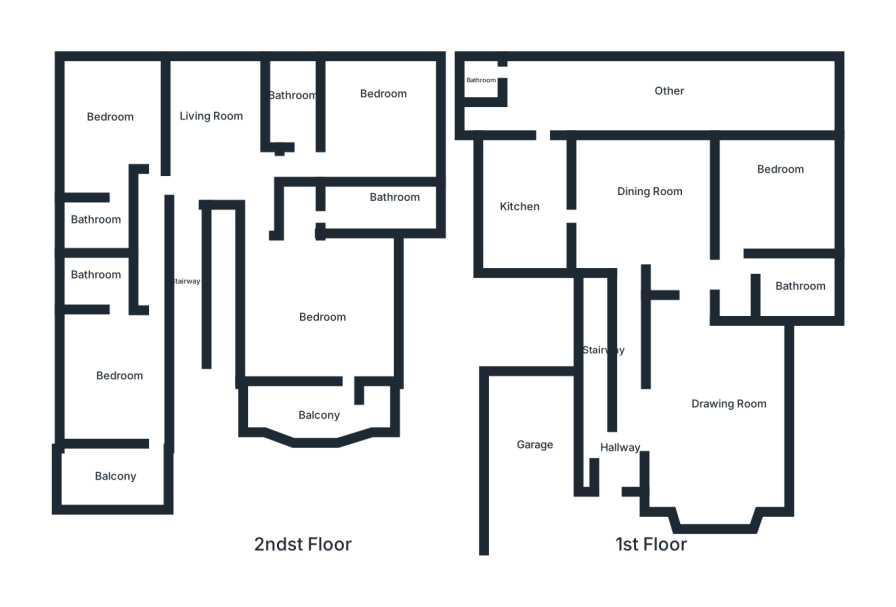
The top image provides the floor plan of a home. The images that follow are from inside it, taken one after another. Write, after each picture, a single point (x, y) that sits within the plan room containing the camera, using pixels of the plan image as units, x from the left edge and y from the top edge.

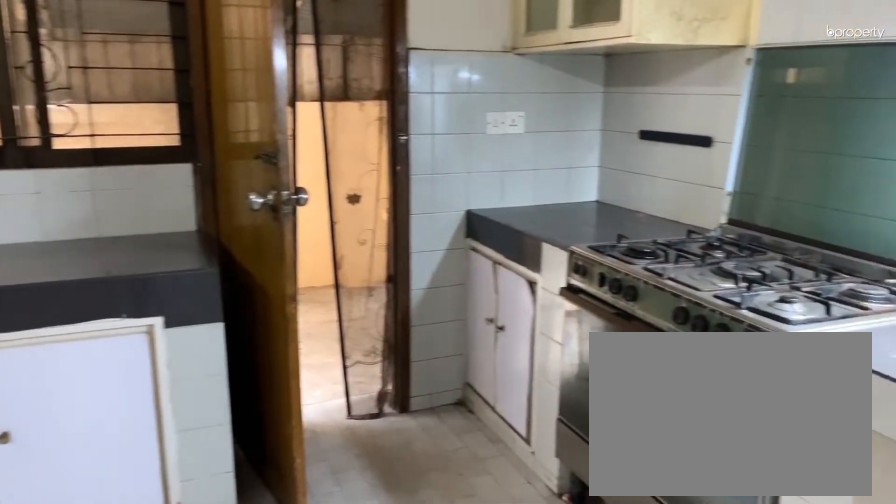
(505, 205)
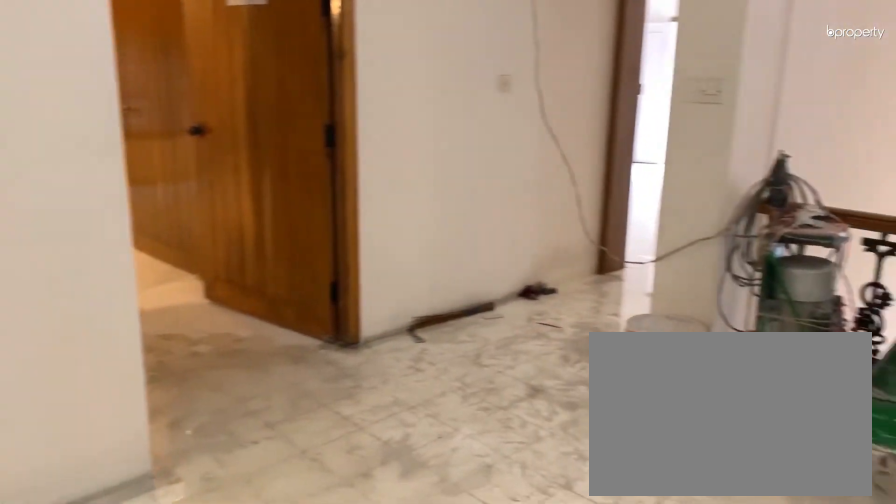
(212, 117)
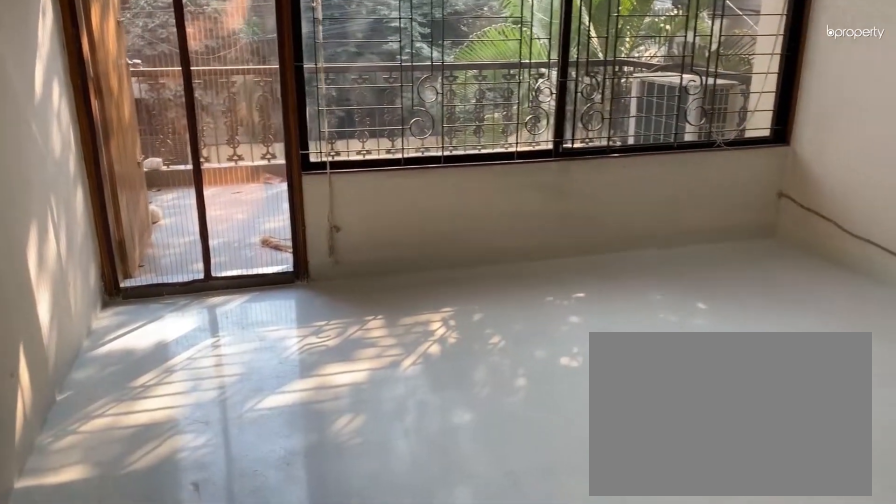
(114, 381)
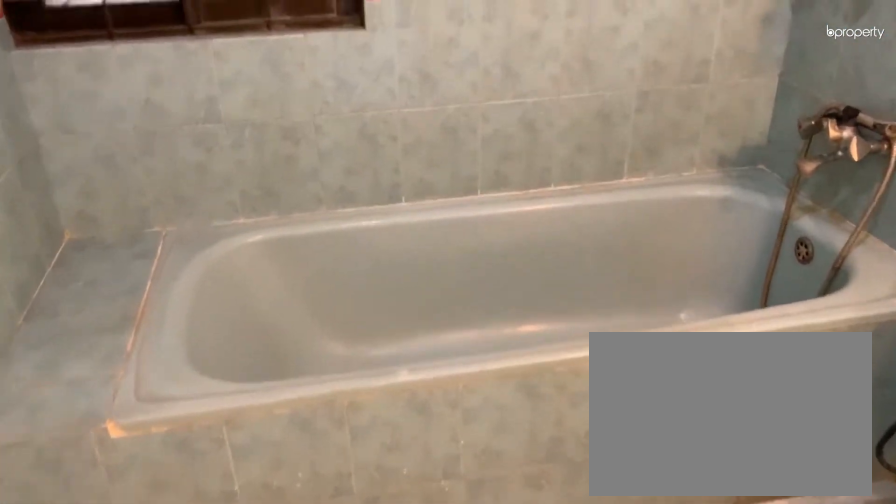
(94, 276)
